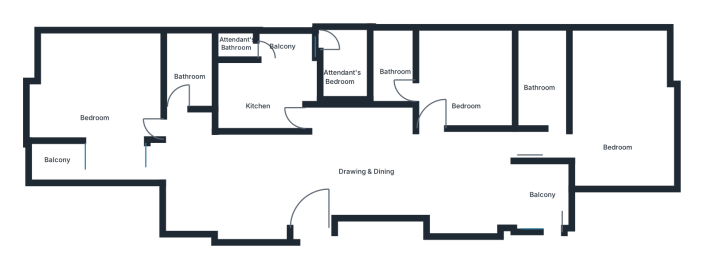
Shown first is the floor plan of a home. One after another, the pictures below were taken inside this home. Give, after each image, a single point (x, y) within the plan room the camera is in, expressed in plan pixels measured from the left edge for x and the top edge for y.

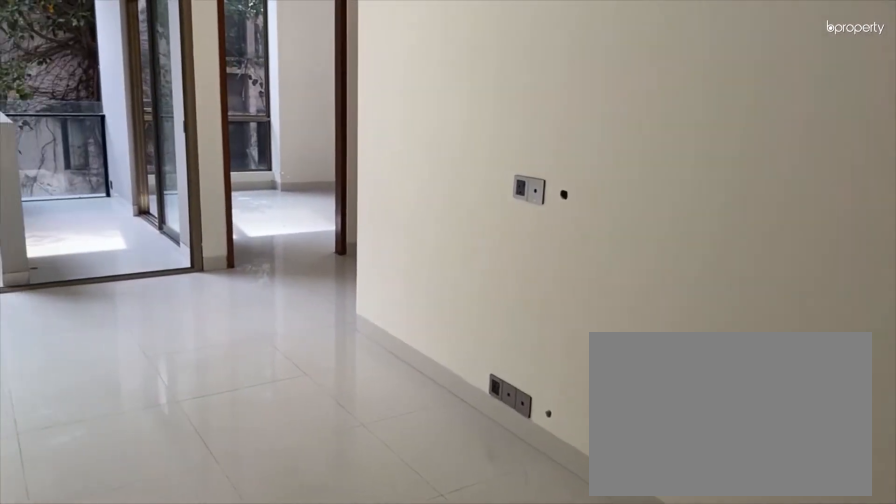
(261, 184)
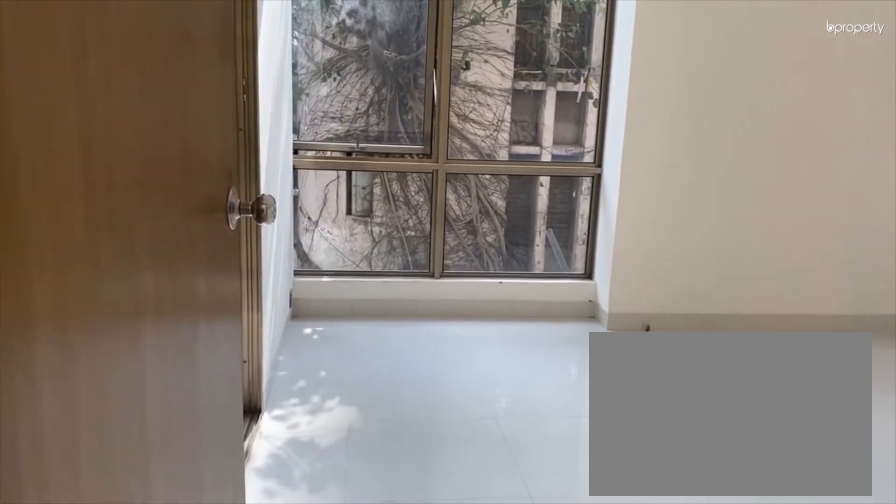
(94, 97)
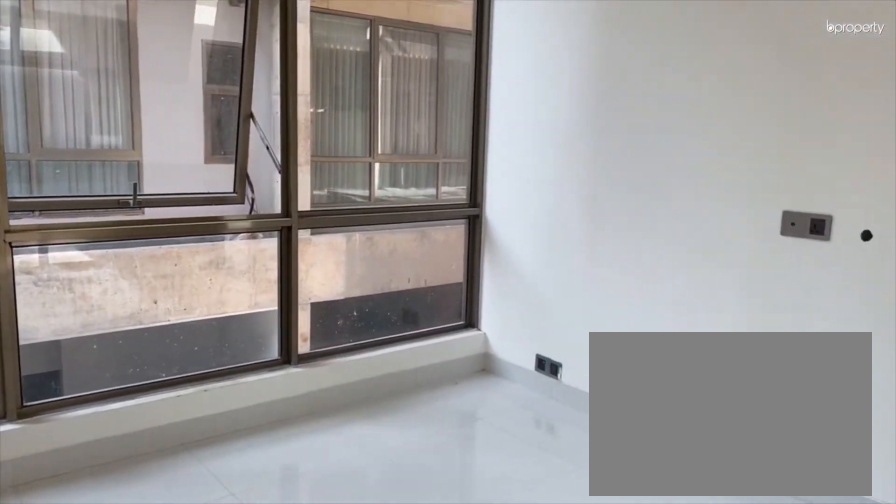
(94, 97)
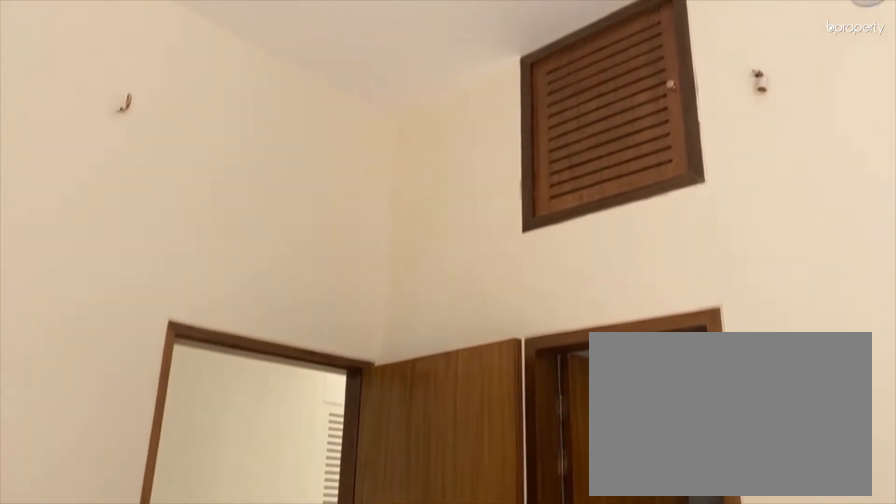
(462, 67)
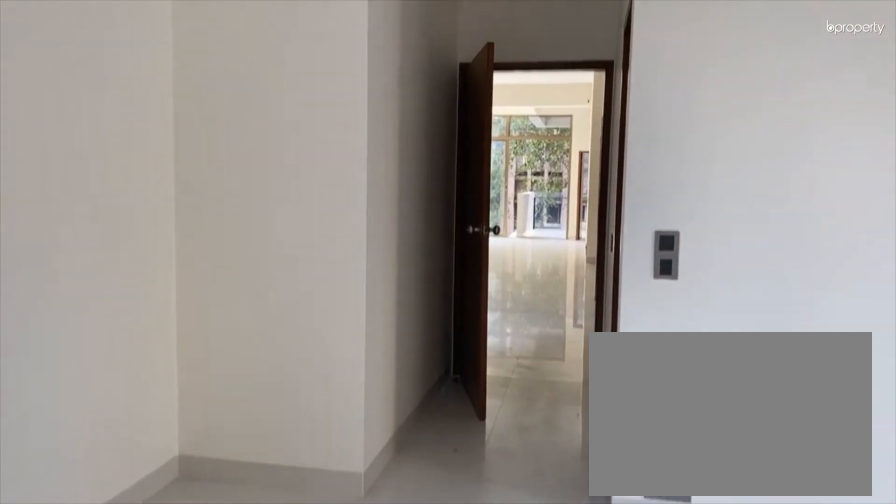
(616, 105)
